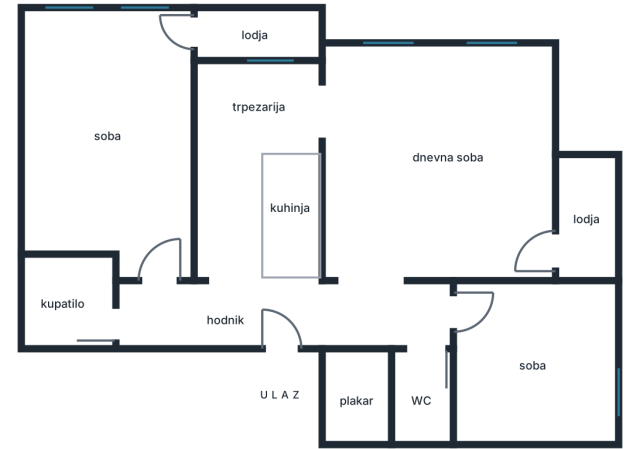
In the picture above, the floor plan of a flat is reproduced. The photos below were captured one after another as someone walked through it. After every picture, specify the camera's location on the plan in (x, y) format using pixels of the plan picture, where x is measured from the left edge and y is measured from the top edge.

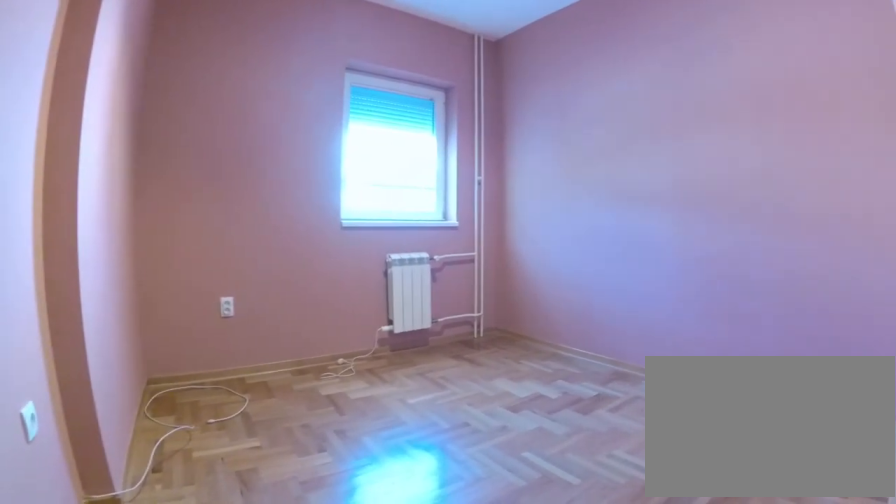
(449, 312)
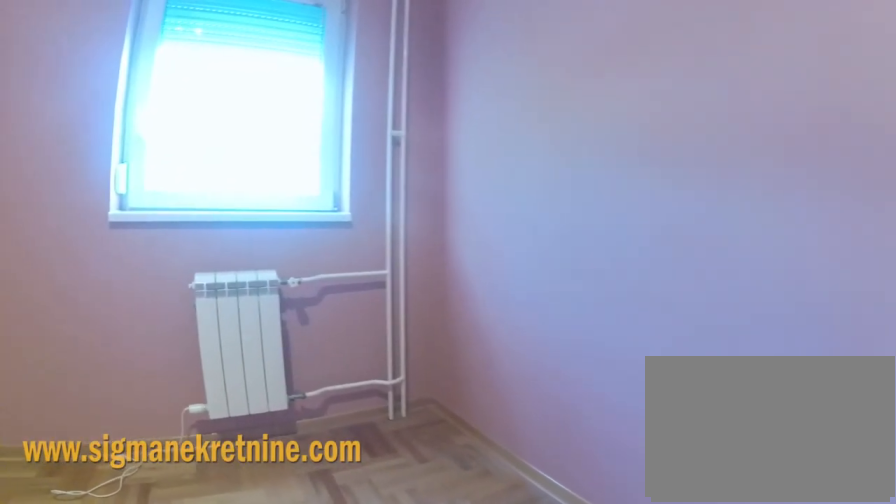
(509, 393)
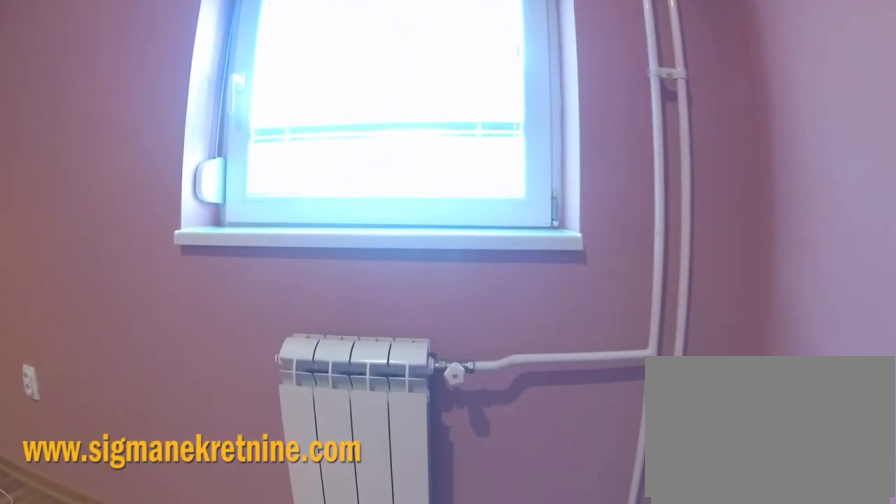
(555, 416)
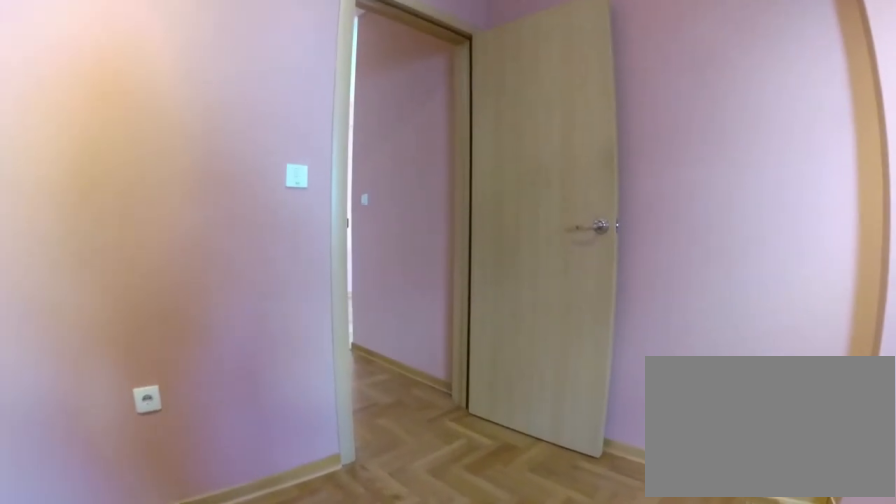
(532, 369)
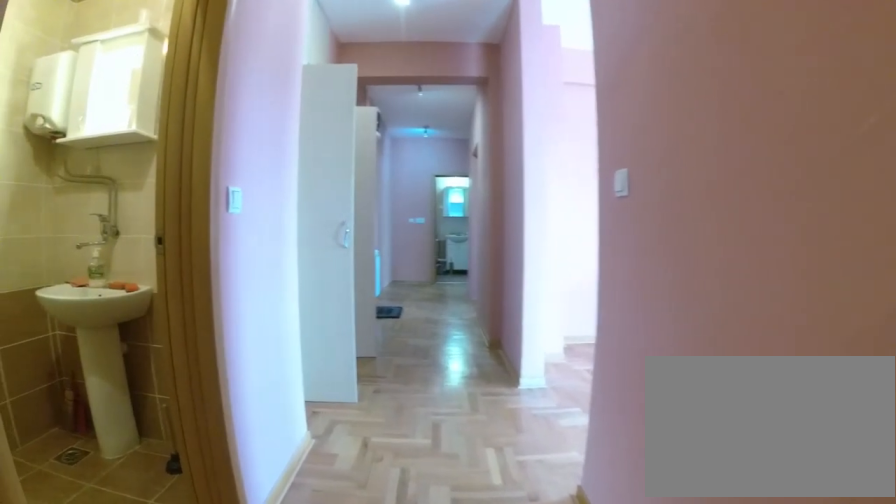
(466, 316)
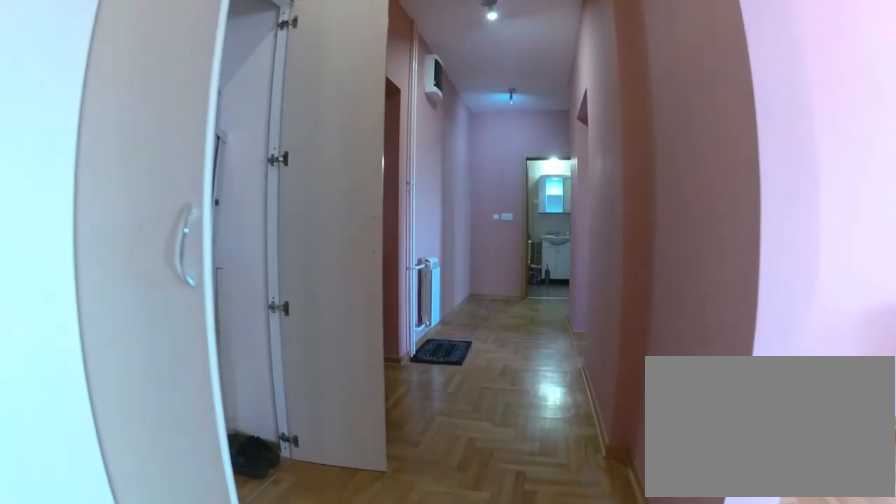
(394, 315)
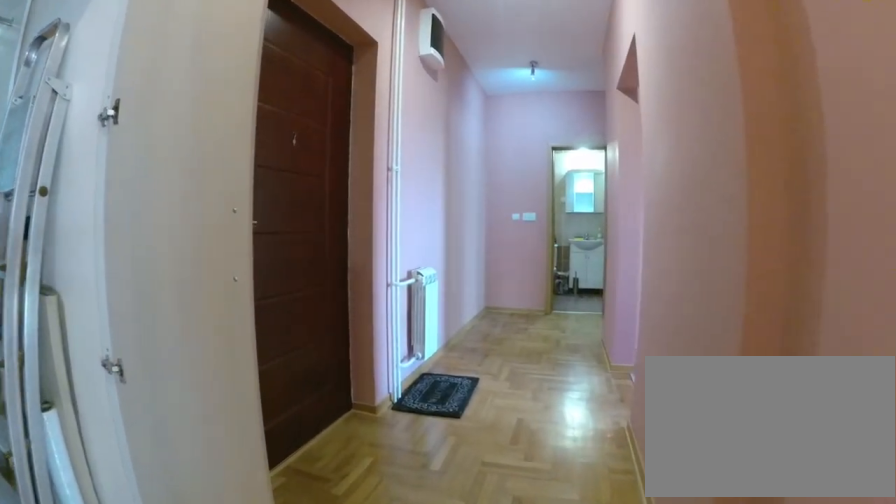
(369, 313)
